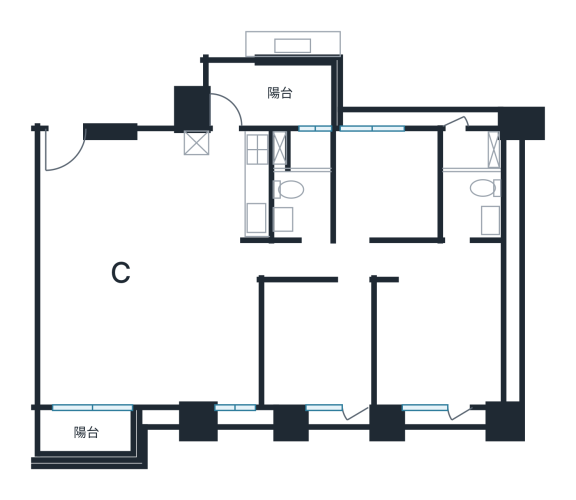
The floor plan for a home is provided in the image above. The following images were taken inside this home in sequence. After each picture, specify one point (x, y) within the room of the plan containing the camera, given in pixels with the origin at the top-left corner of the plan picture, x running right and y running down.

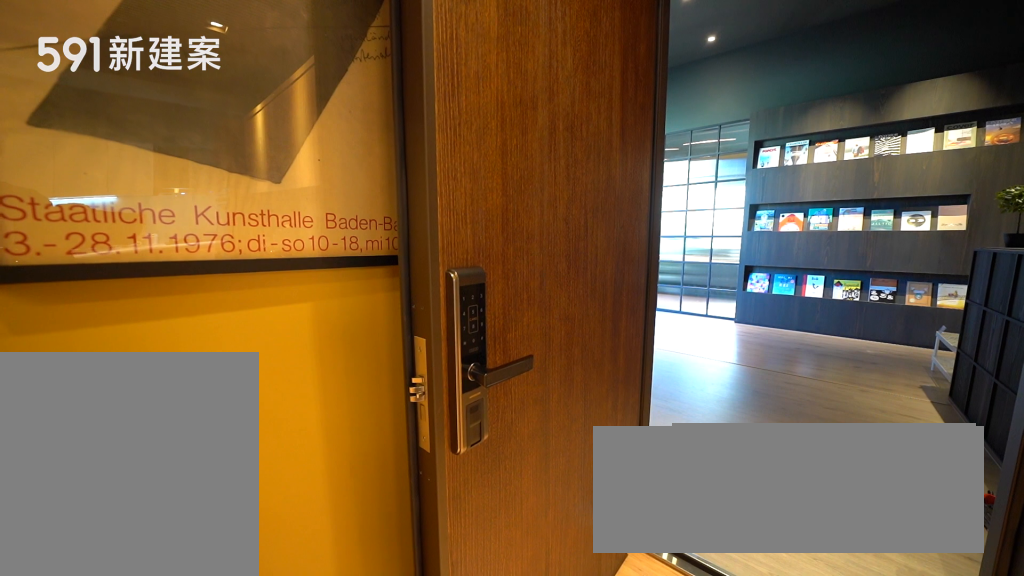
(69, 156)
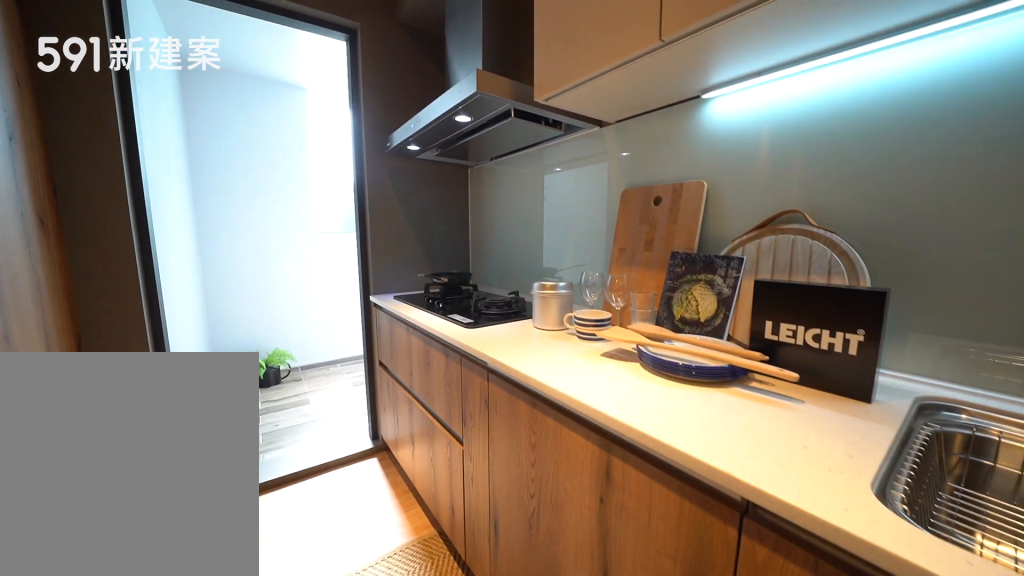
(228, 183)
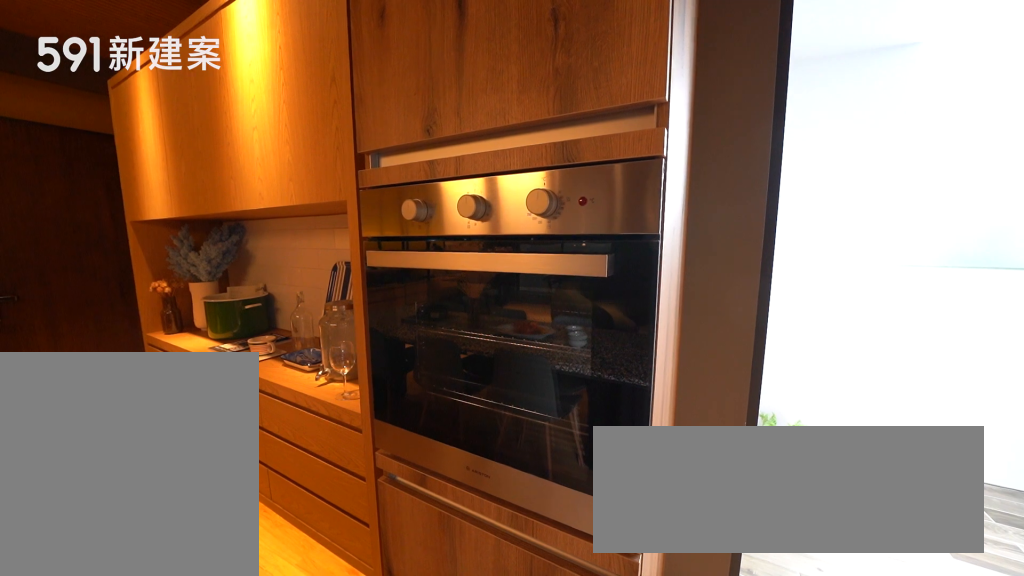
(228, 183)
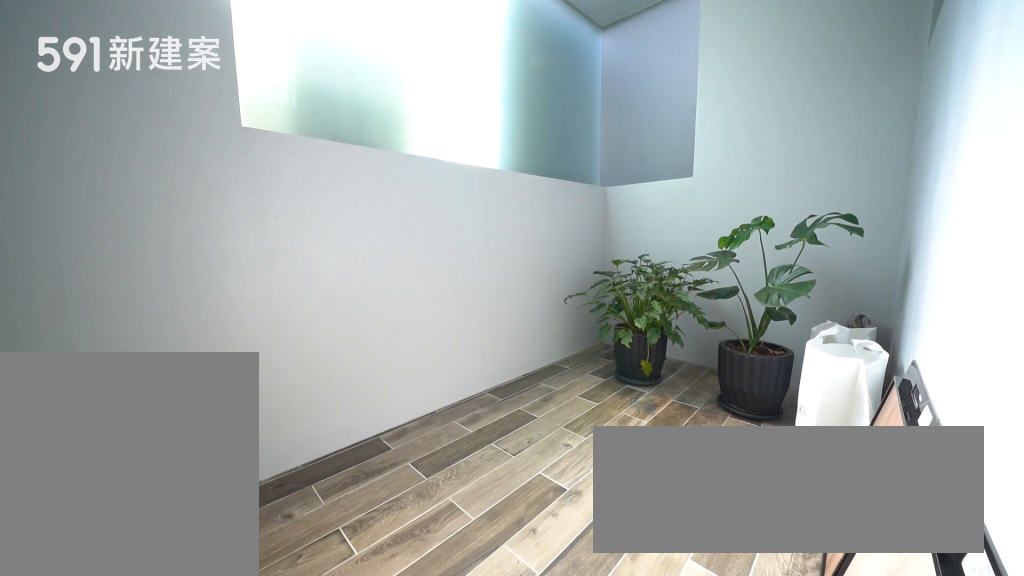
(270, 95)
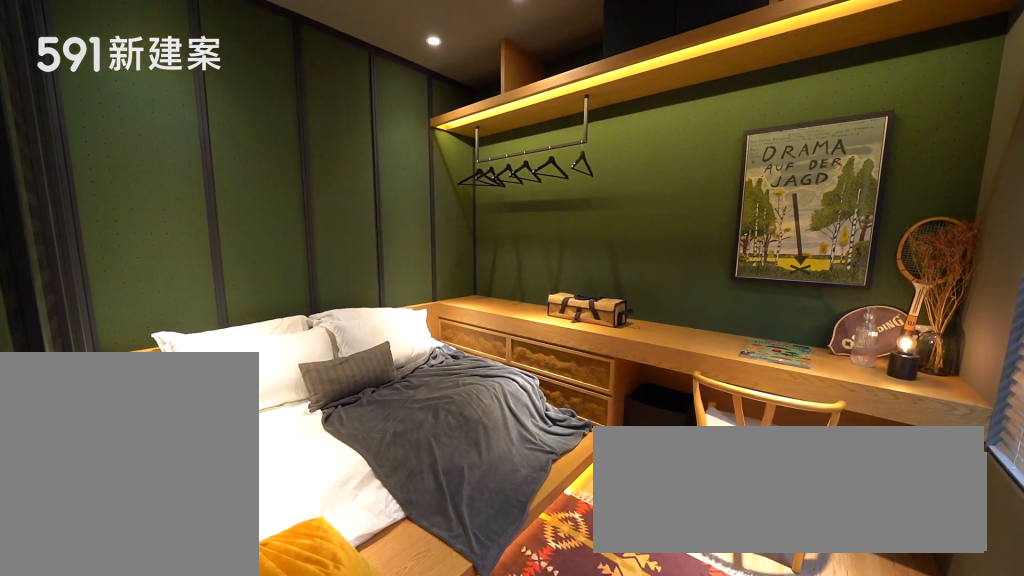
(319, 341)
